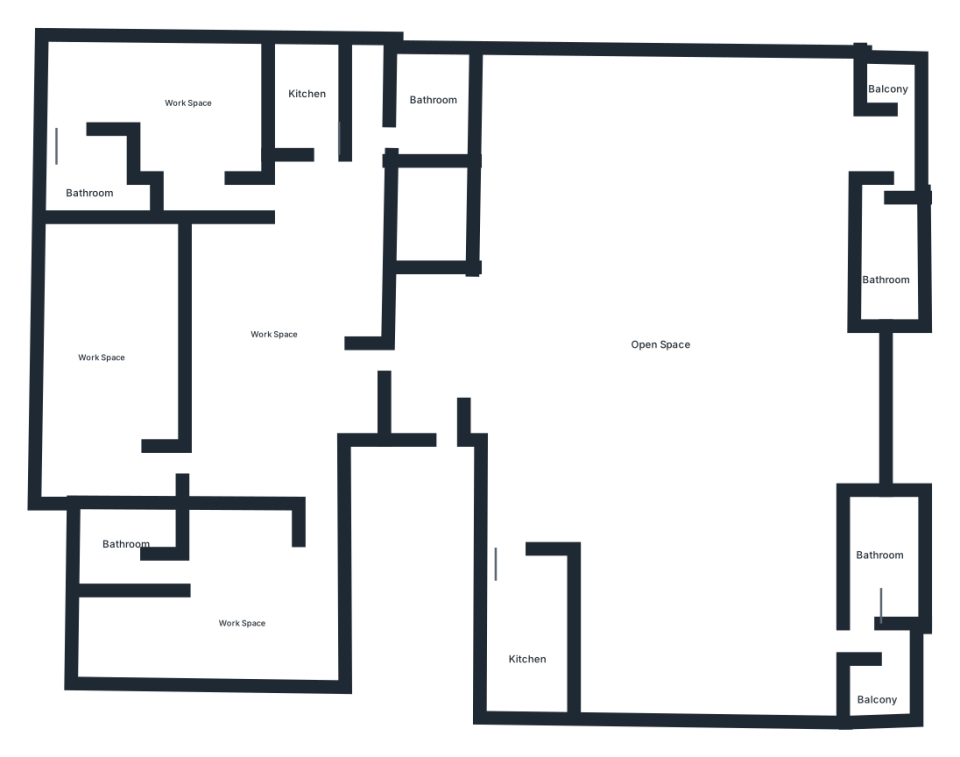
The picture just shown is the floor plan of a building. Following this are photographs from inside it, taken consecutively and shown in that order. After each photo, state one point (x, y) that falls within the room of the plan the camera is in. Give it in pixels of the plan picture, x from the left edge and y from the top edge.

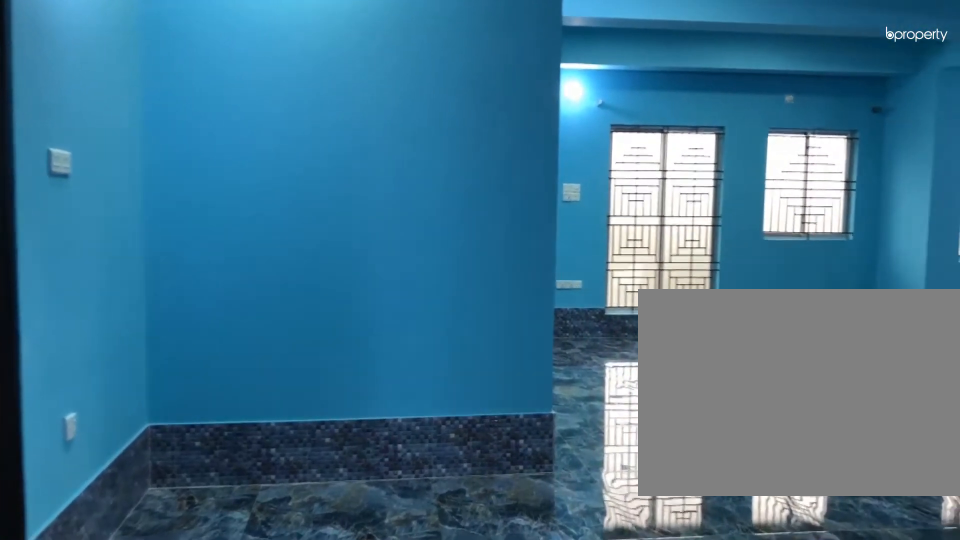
(475, 425)
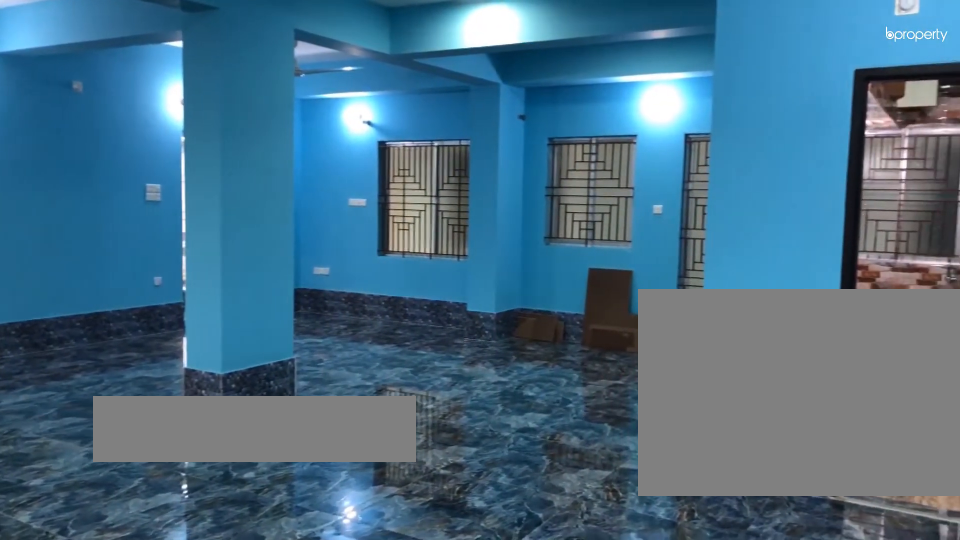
(682, 308)
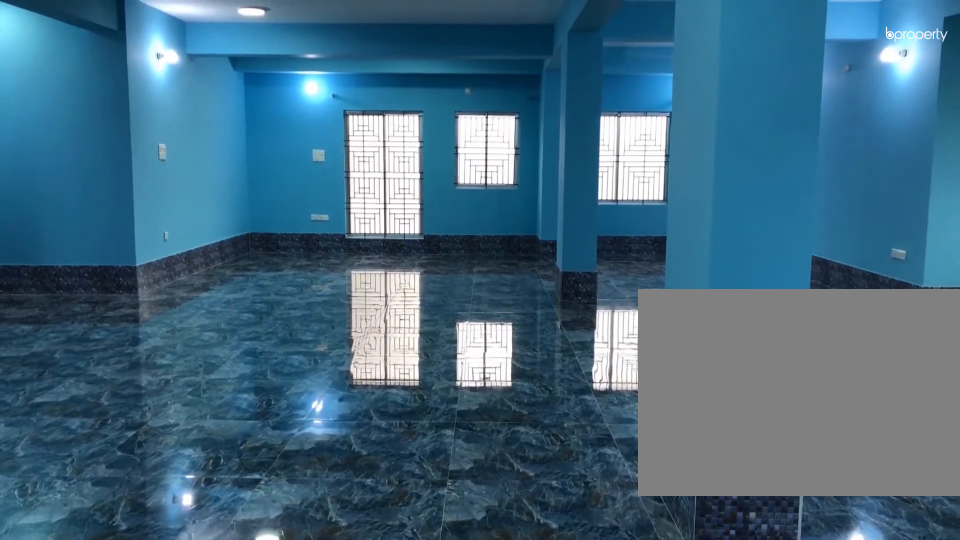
(682, 307)
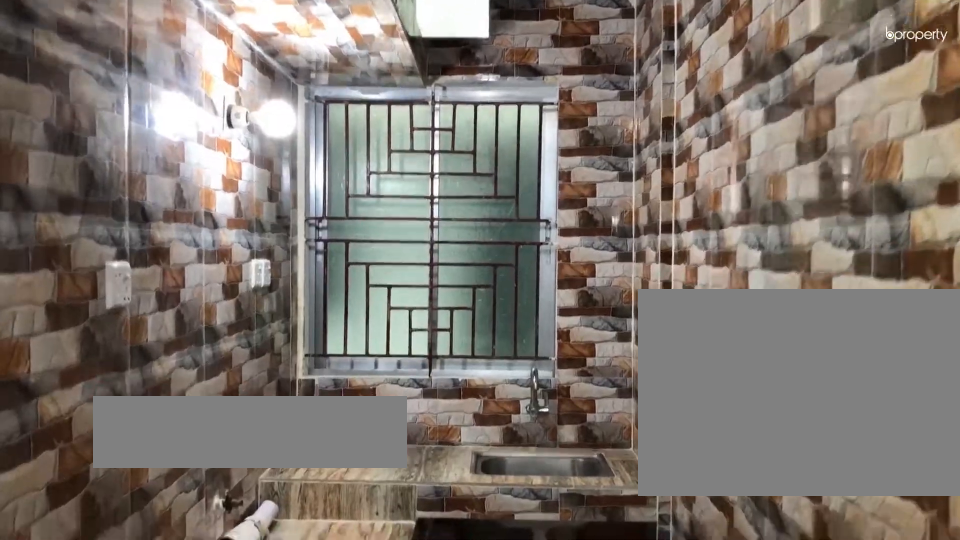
(536, 634)
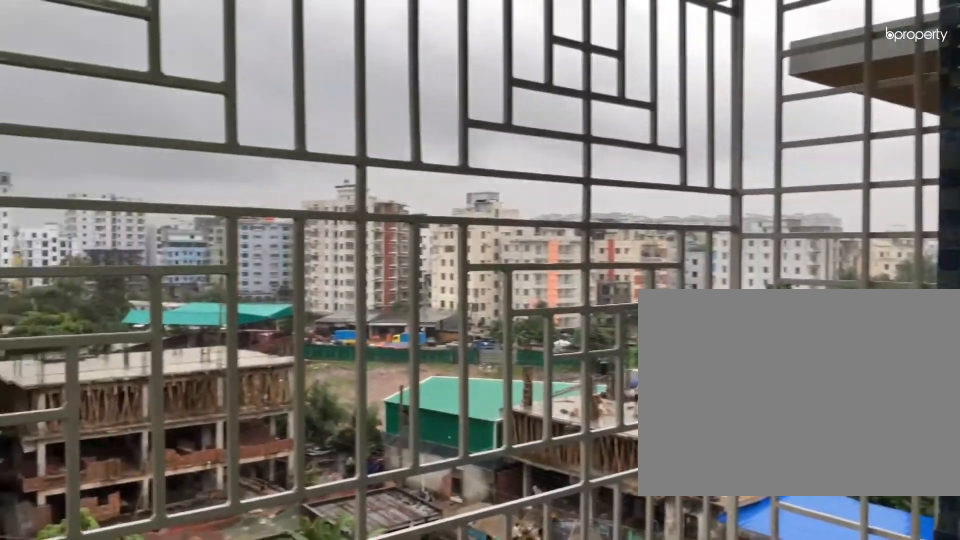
(883, 689)
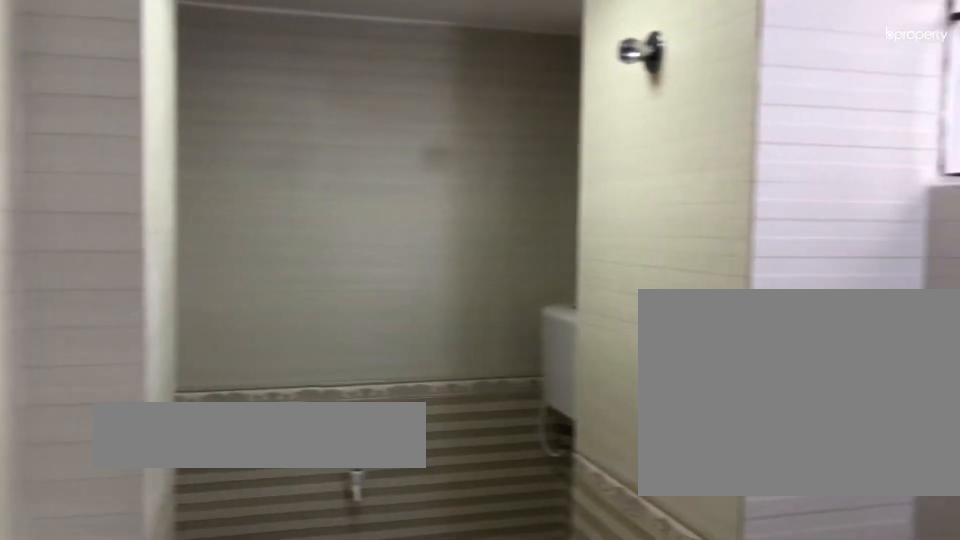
(883, 601)
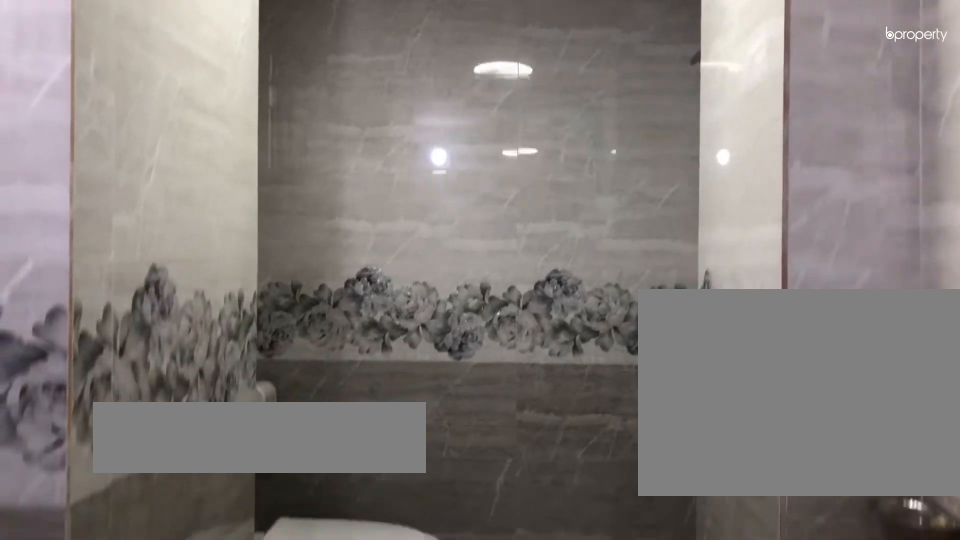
(898, 253)
